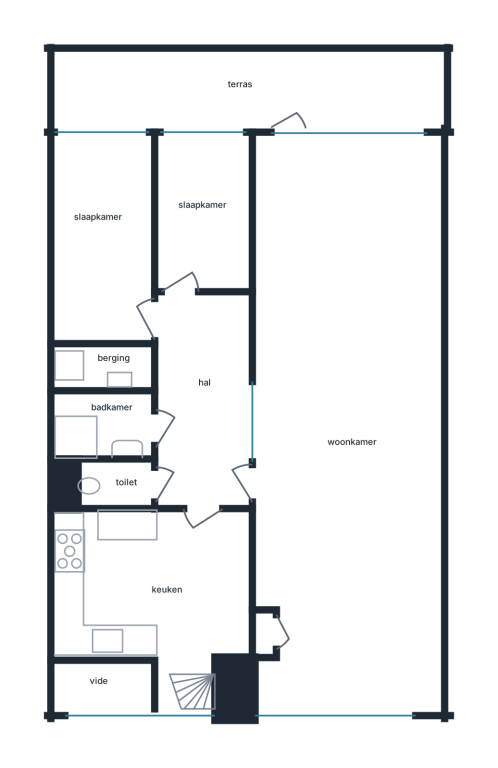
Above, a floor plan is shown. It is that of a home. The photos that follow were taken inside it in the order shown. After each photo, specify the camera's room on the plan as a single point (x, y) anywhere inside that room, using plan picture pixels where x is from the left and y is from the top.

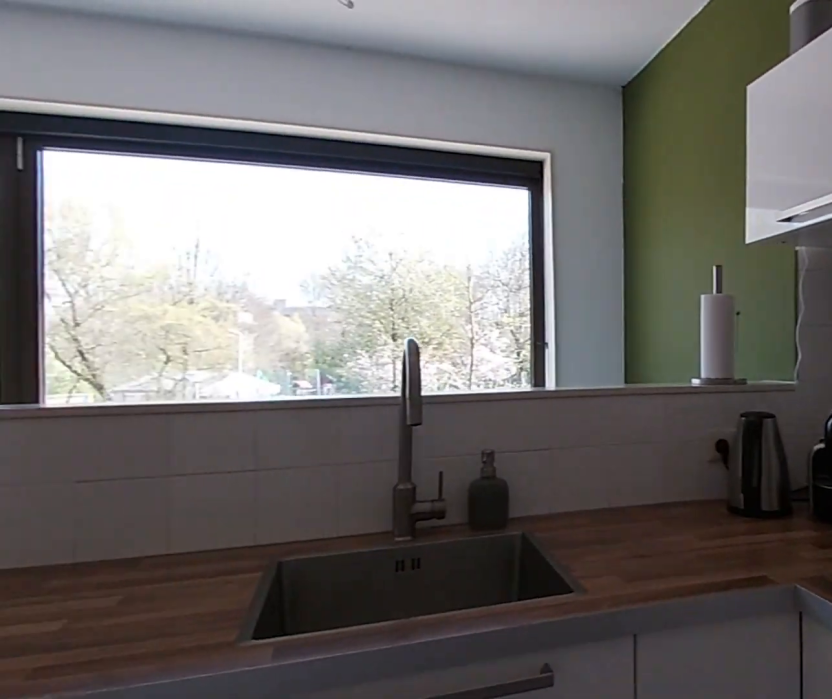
(154, 588)
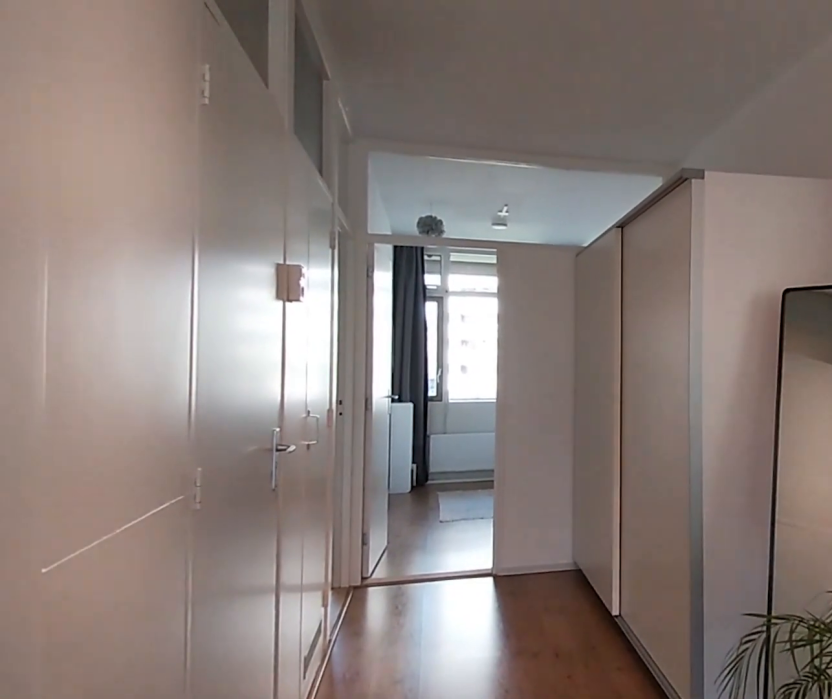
(203, 401)
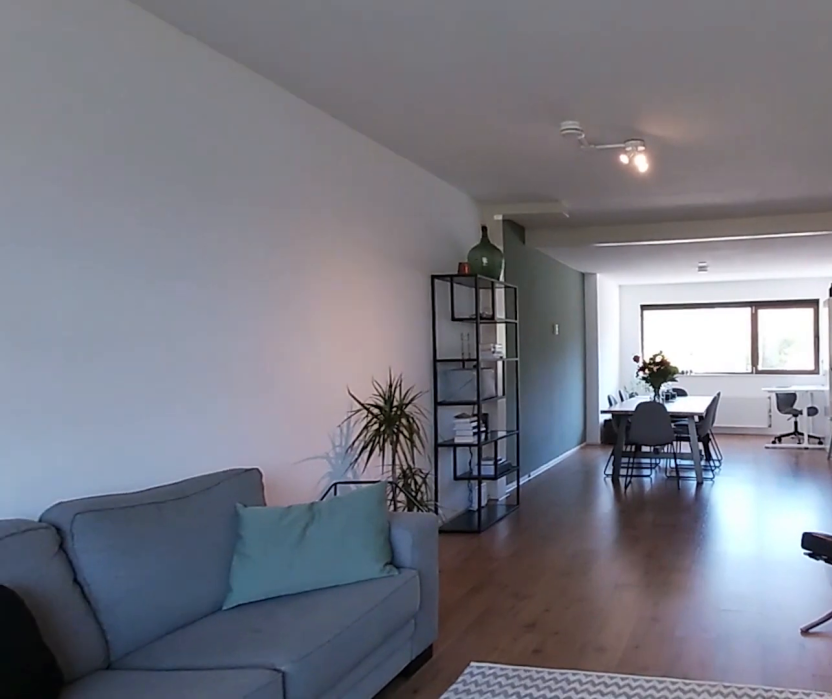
(359, 279)
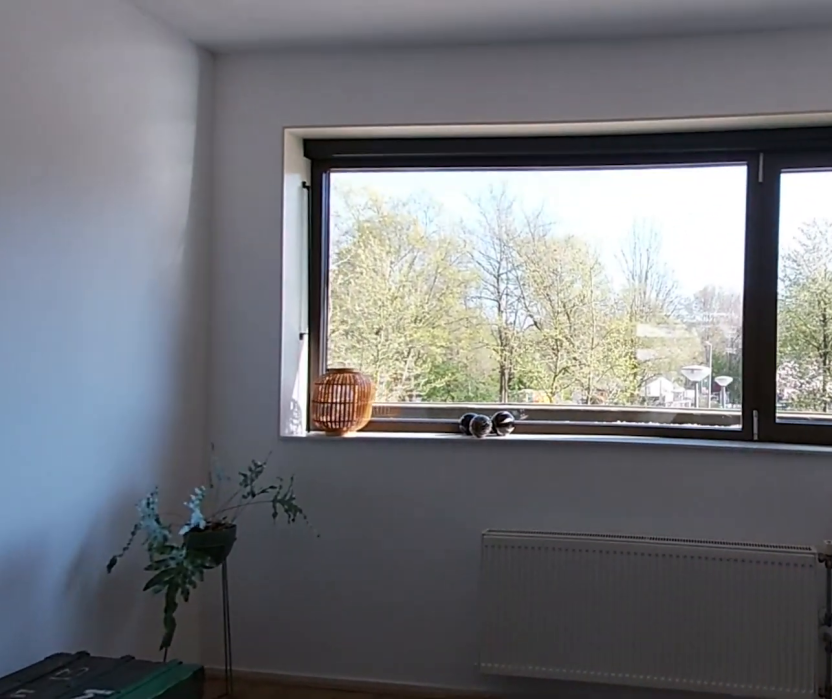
(359, 279)
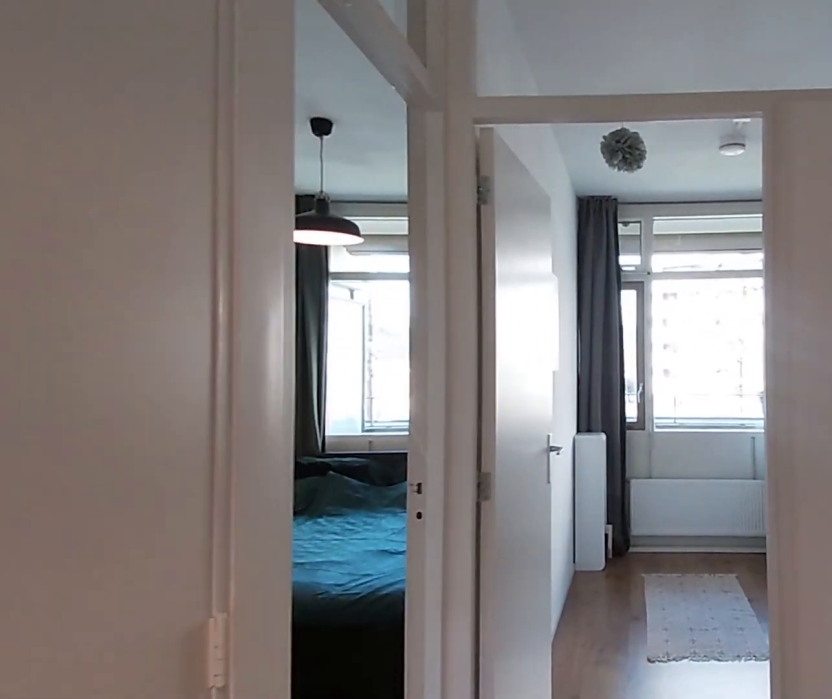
(203, 402)
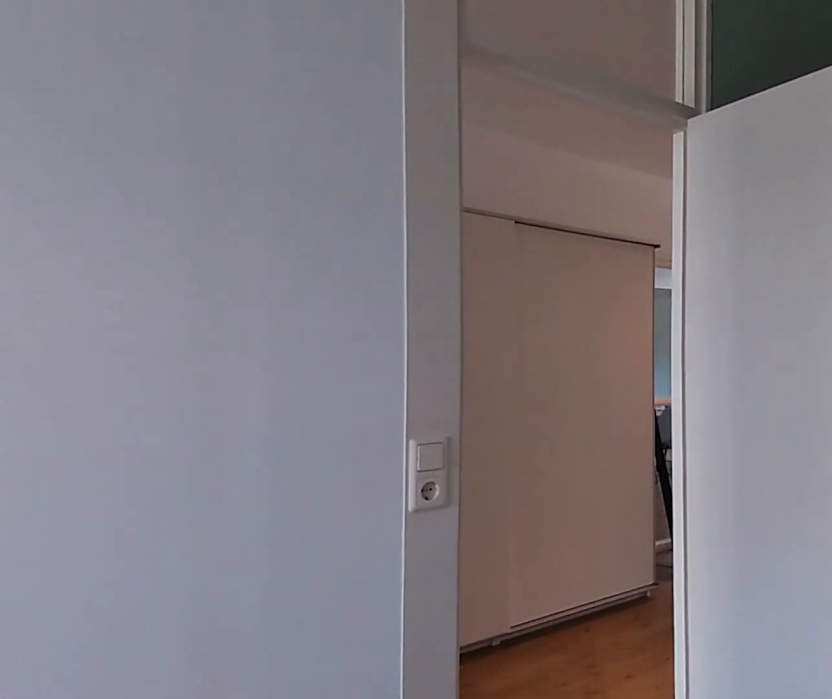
(105, 240)
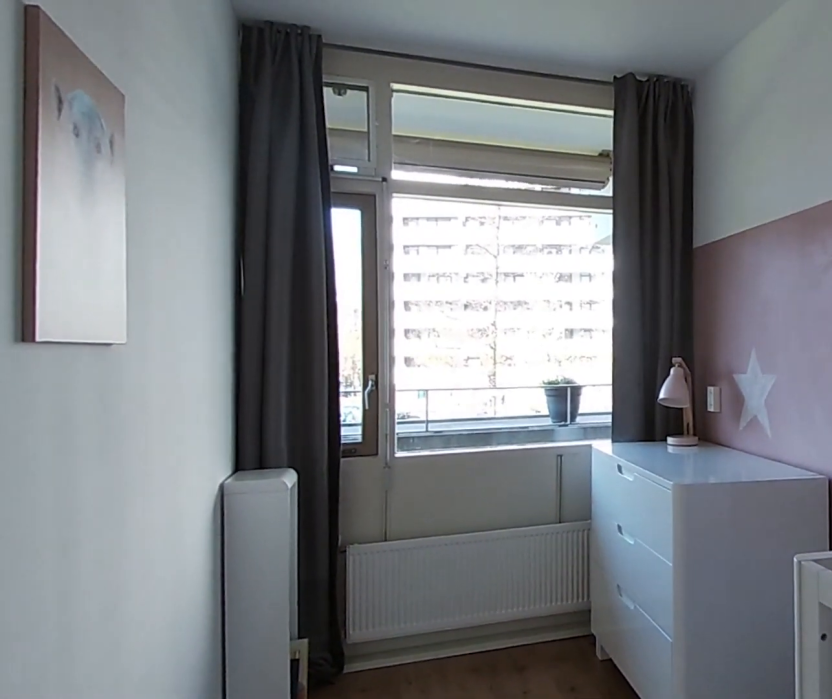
(202, 214)
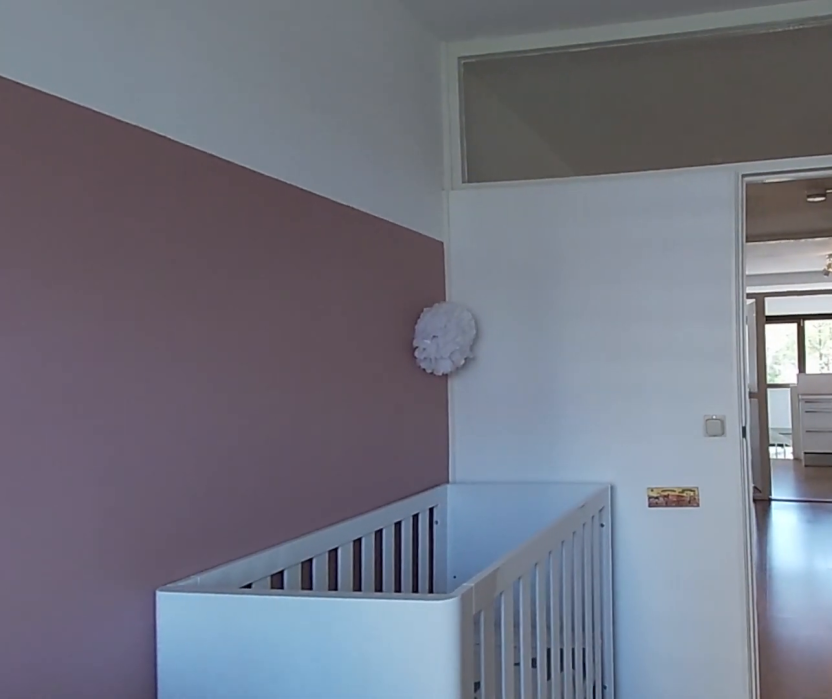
(202, 214)
